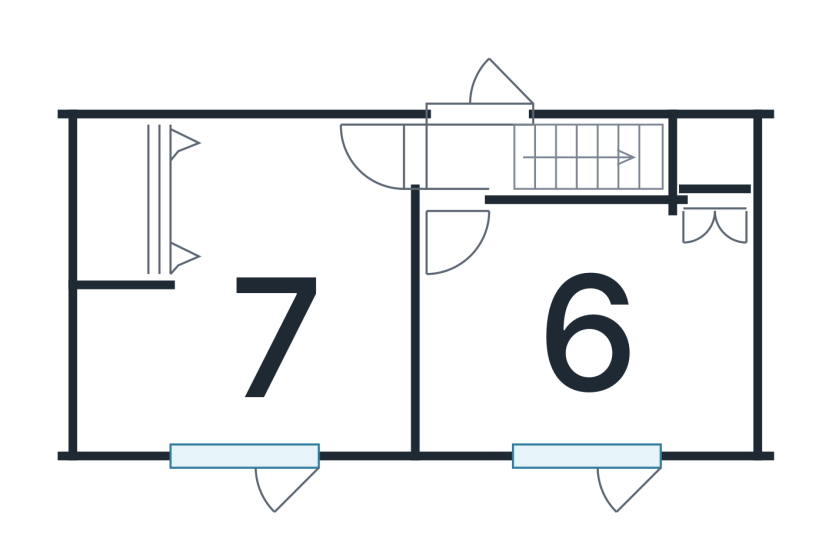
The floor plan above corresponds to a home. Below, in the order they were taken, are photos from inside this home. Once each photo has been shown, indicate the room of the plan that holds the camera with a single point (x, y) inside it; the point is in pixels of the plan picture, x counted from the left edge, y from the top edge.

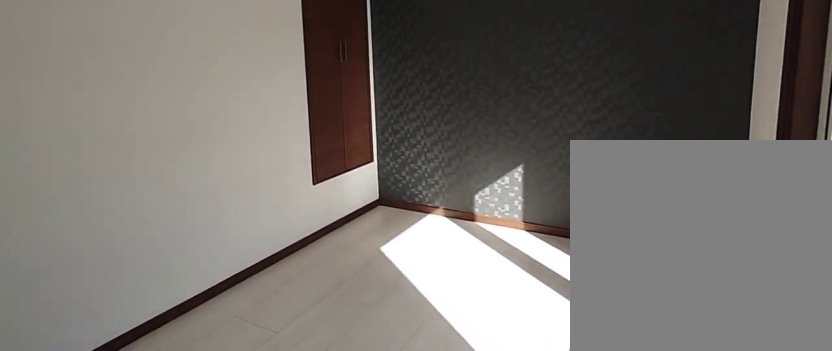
(586, 314)
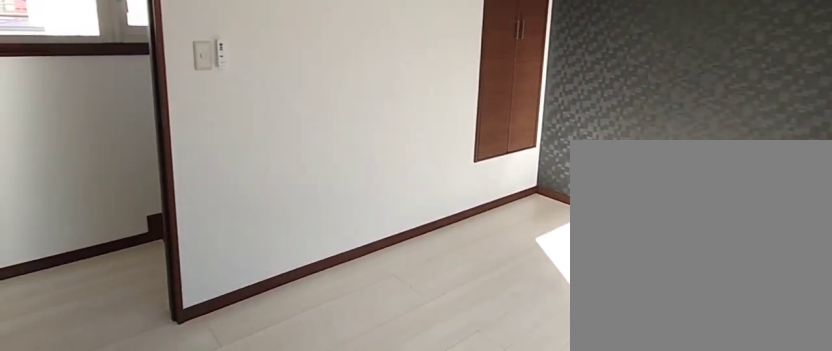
(586, 314)
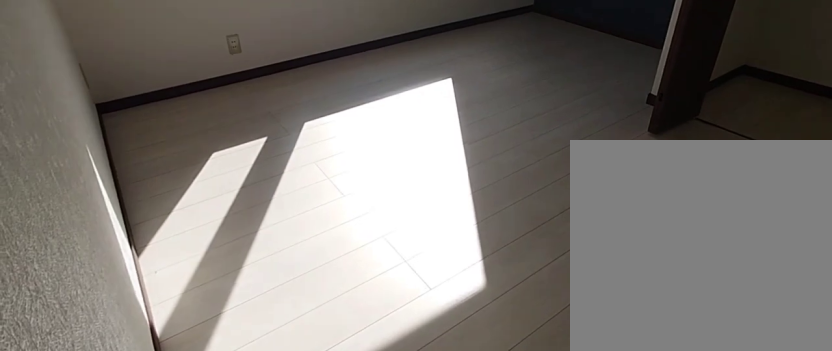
(264, 262)
